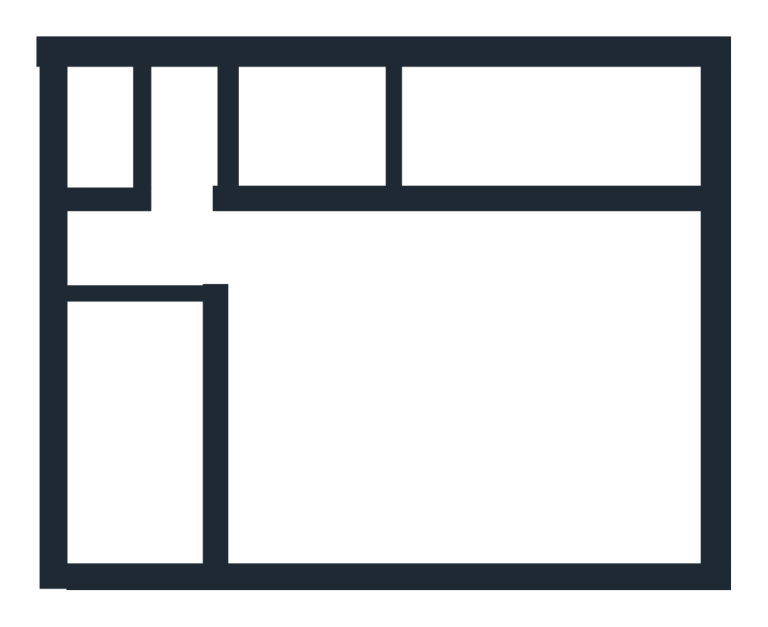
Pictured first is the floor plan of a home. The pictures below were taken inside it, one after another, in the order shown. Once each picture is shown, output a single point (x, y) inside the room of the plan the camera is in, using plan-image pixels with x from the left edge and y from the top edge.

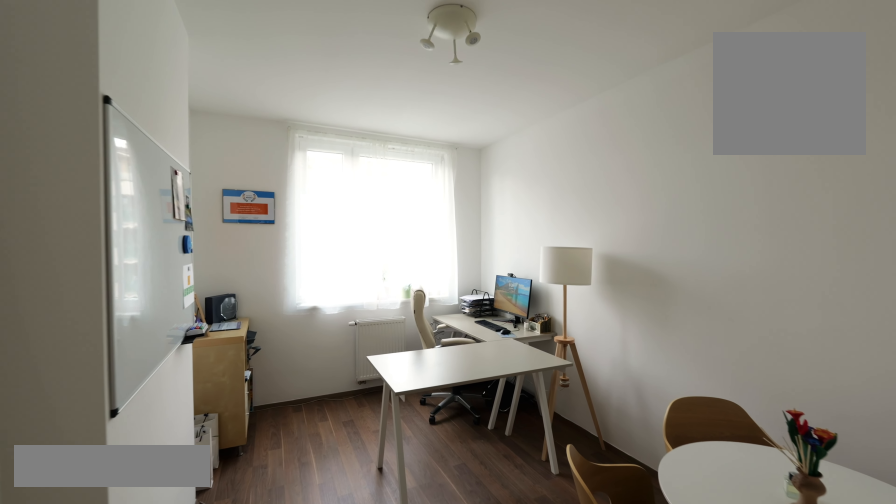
(126, 468)
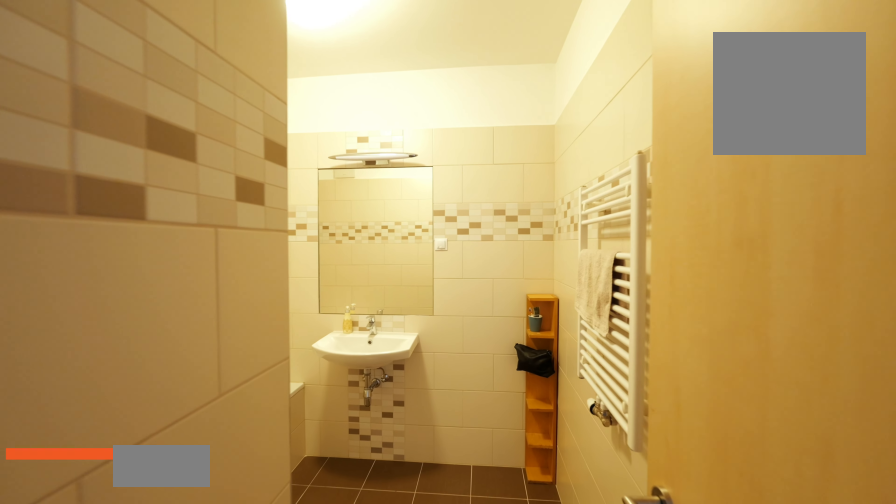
(290, 142)
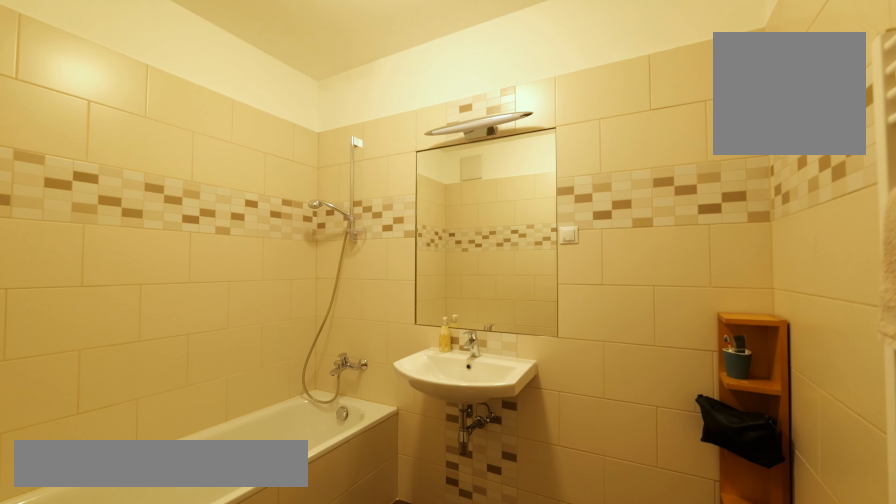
(290, 142)
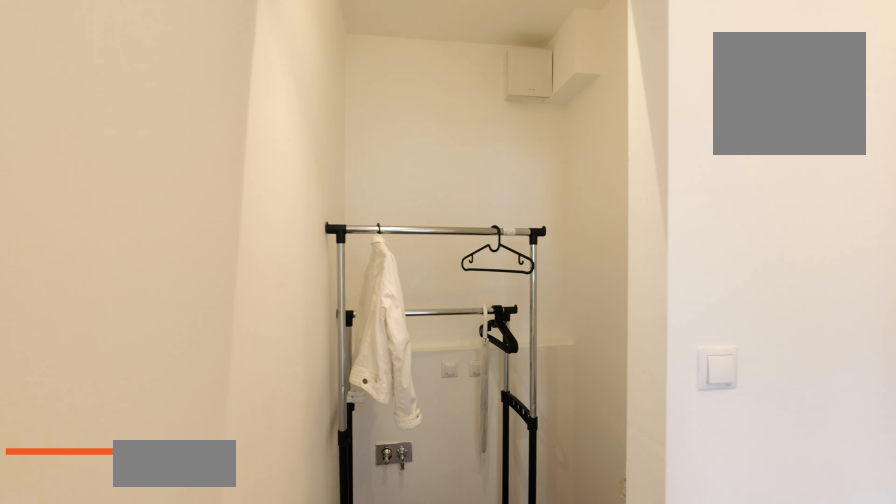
(116, 276)
